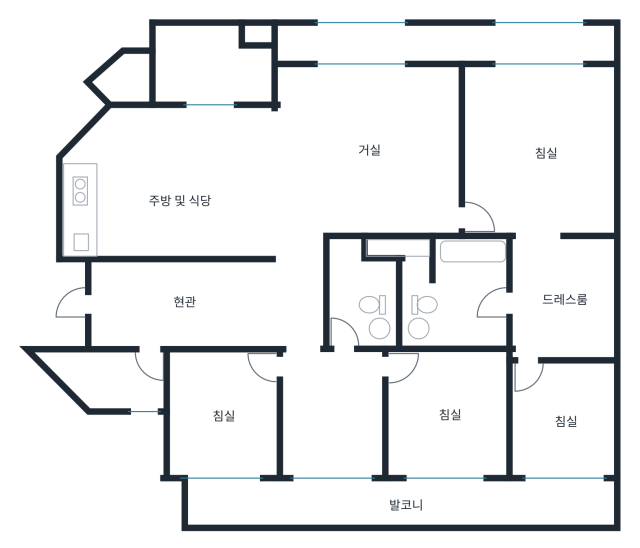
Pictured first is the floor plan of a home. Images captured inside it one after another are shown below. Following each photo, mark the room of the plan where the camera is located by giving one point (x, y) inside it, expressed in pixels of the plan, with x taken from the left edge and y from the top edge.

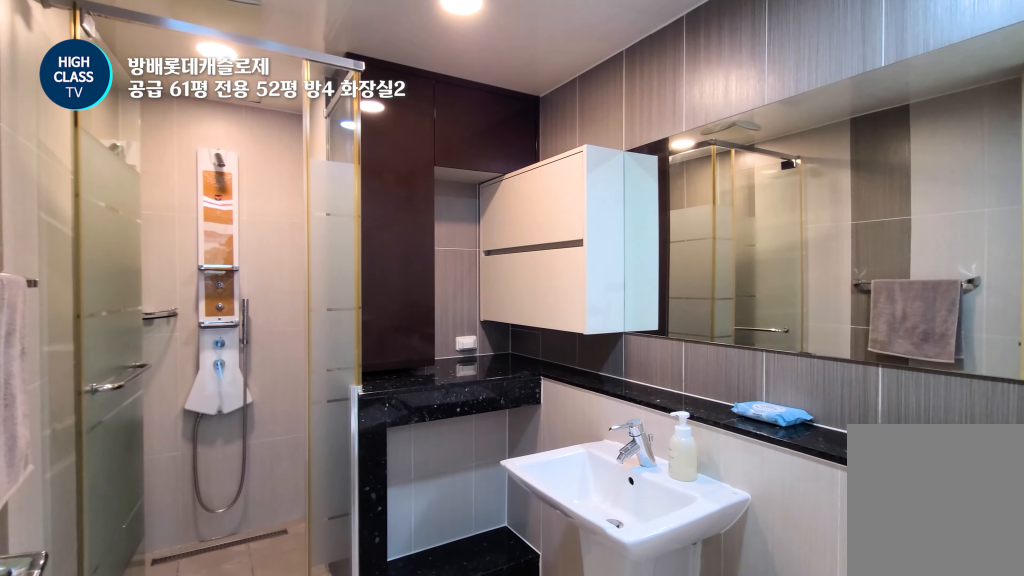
(360, 292)
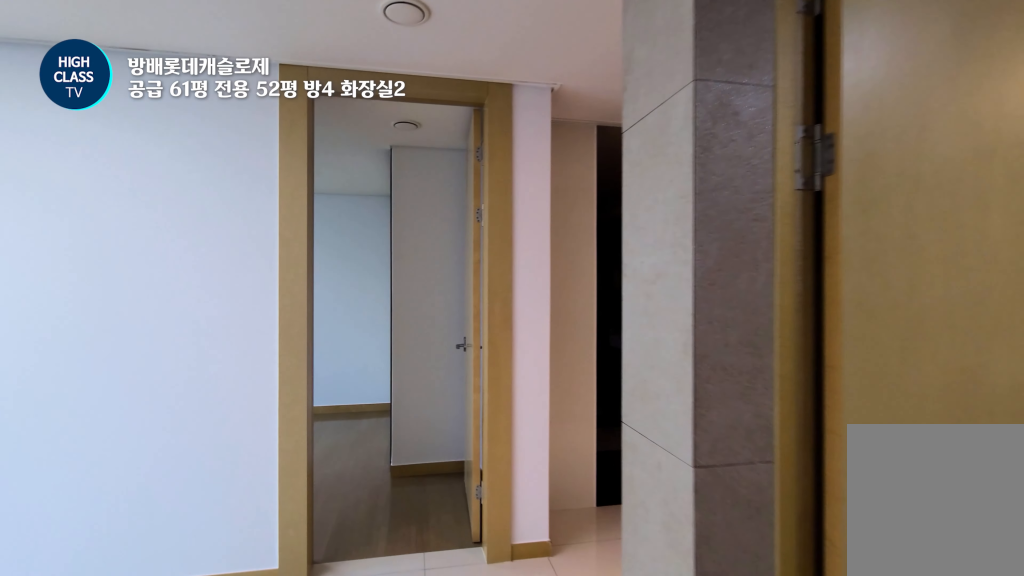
(332, 424)
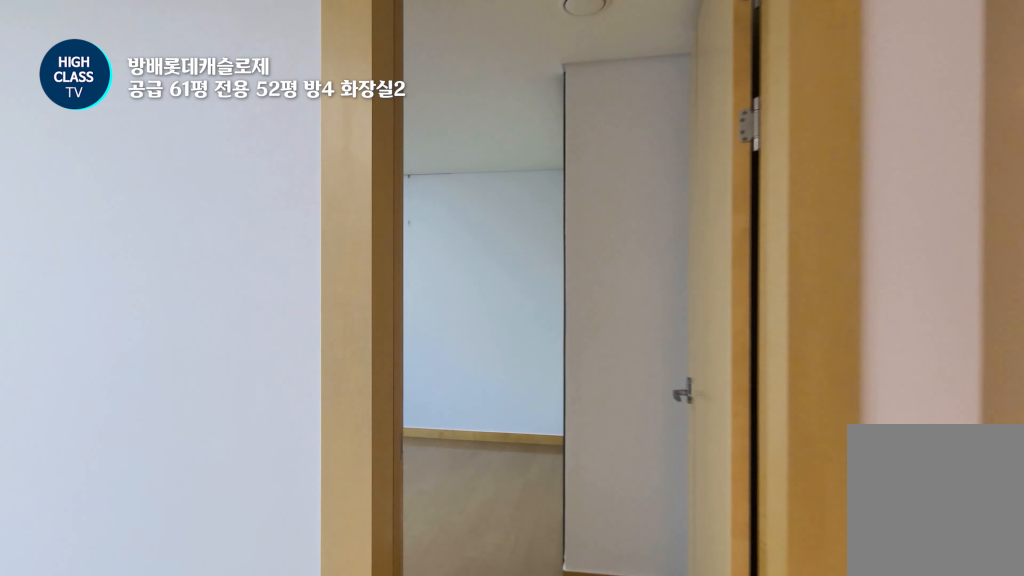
(332, 424)
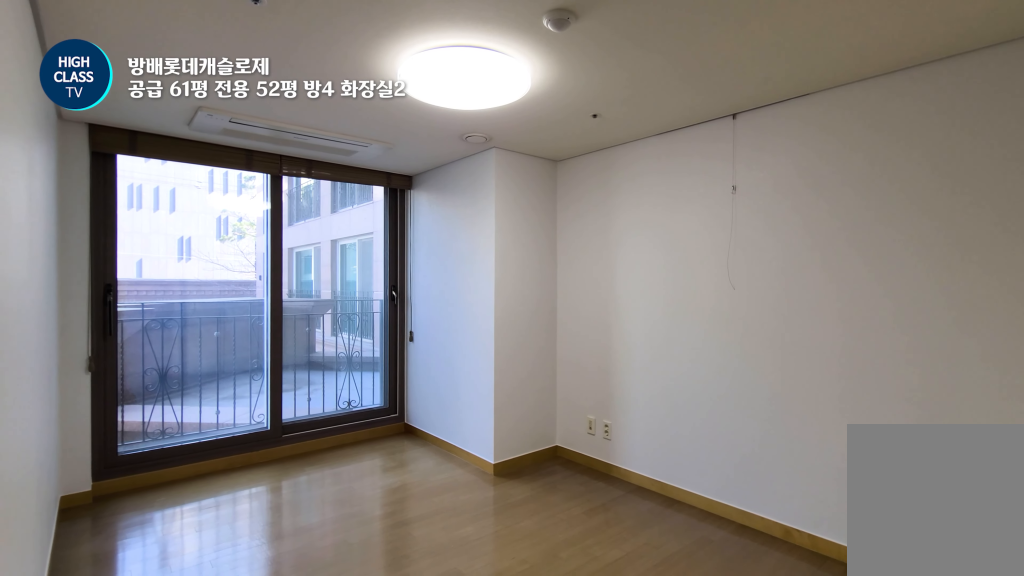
(226, 435)
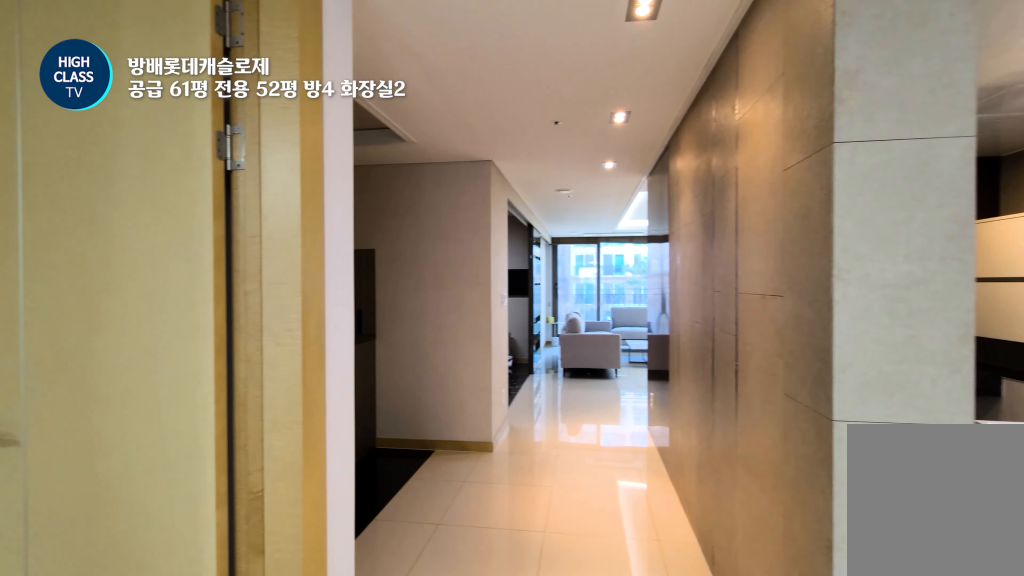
(332, 415)
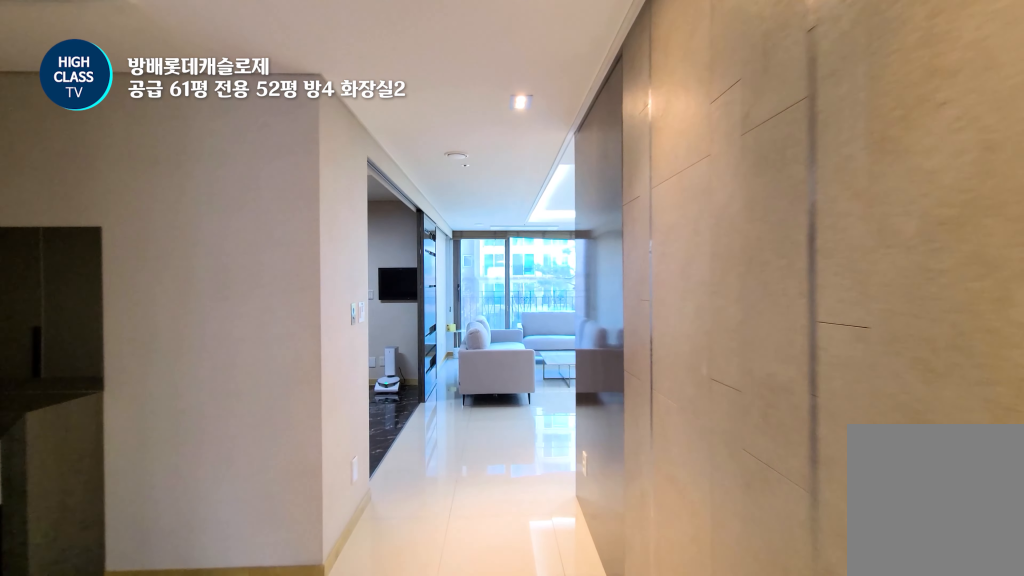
(299, 291)
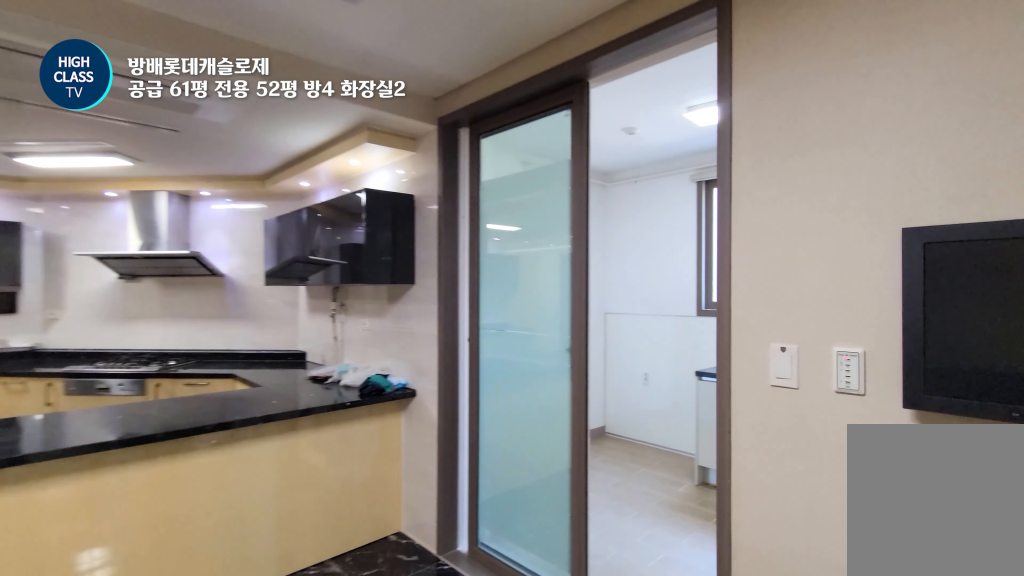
(174, 180)
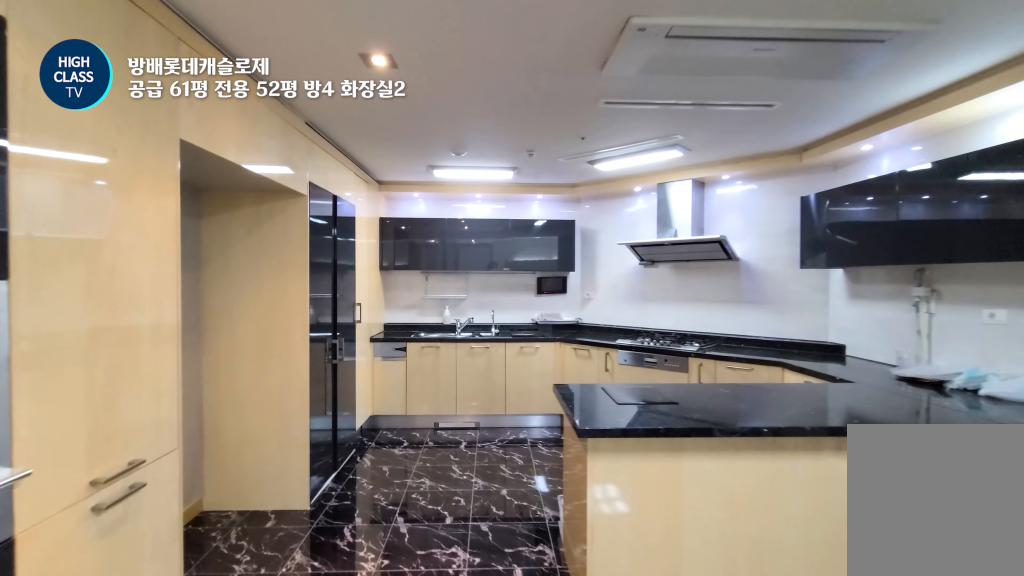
(174, 180)
